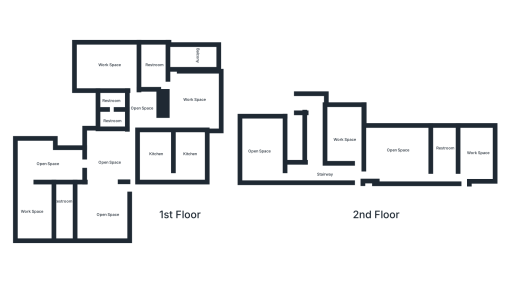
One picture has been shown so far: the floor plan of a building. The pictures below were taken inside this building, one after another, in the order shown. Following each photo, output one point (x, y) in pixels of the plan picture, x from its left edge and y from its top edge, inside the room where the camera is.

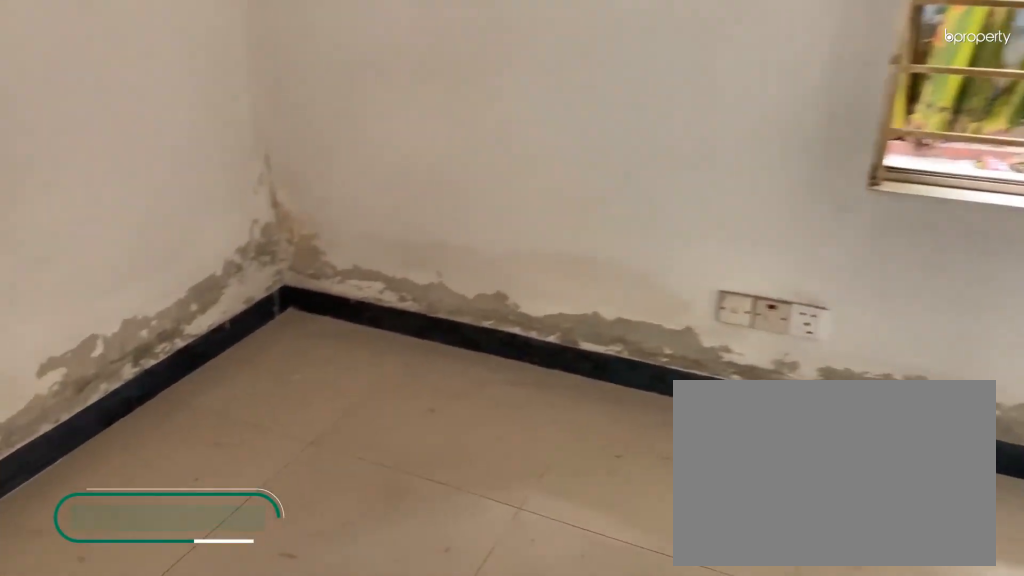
(35, 212)
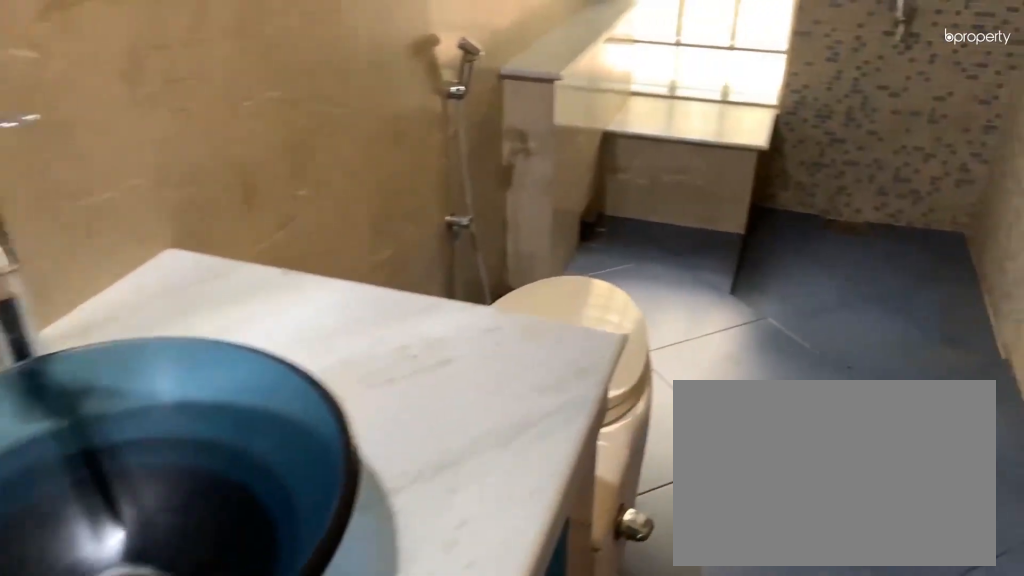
(67, 205)
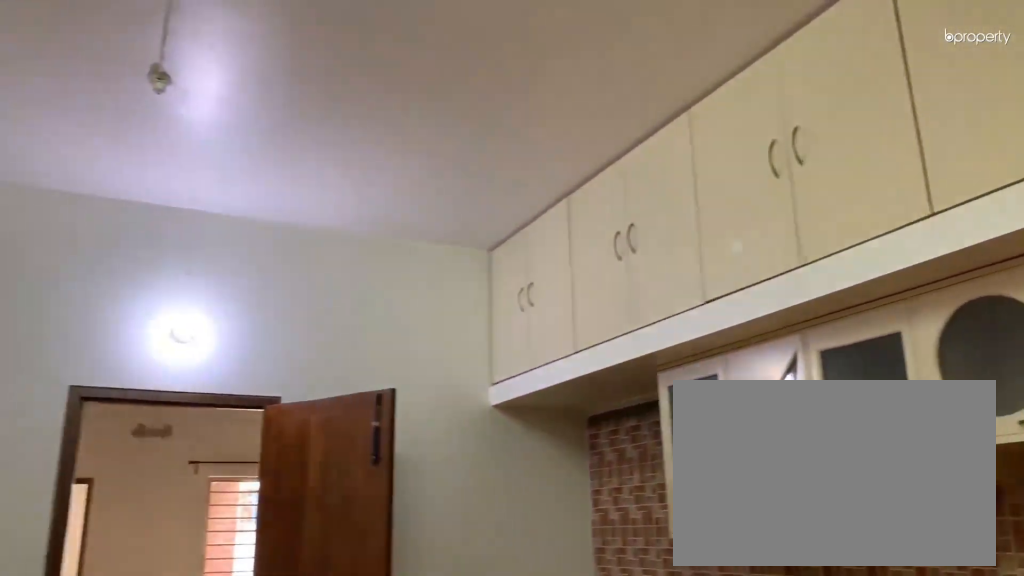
(155, 159)
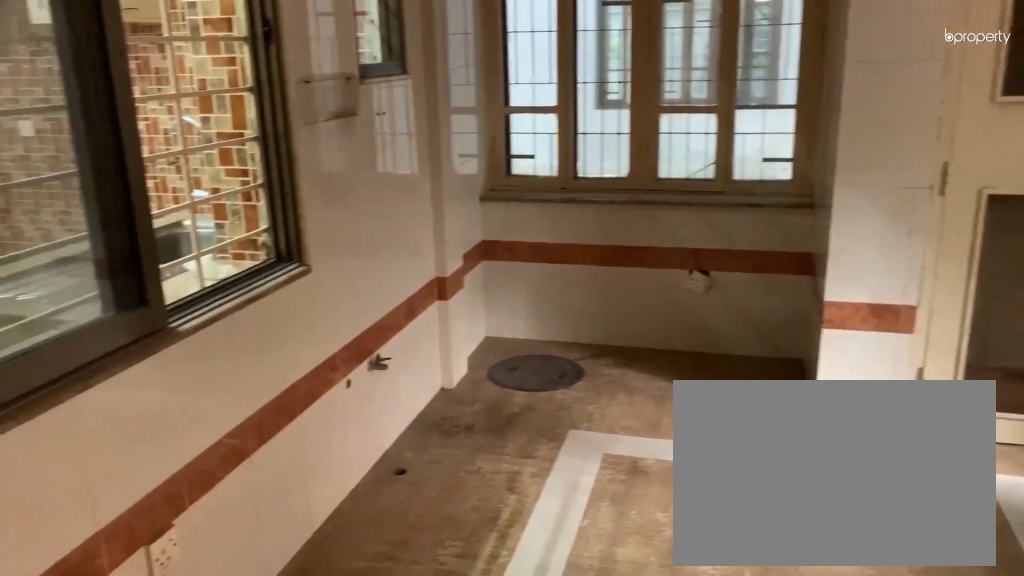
(191, 159)
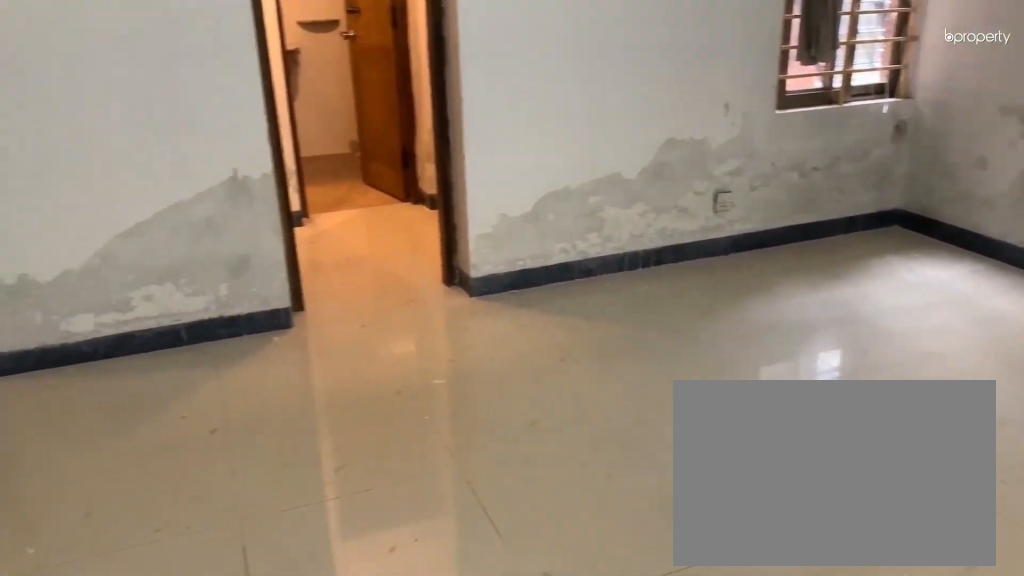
(109, 71)
